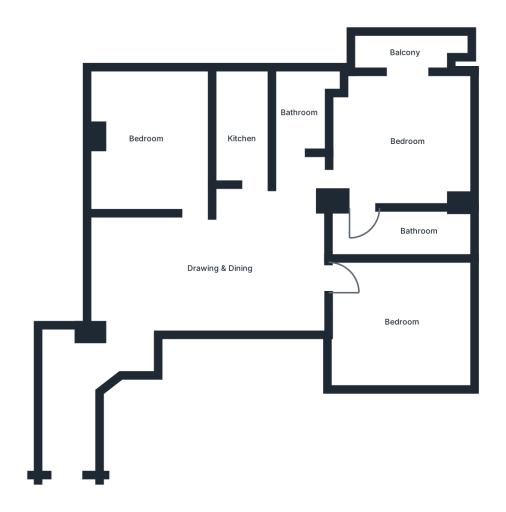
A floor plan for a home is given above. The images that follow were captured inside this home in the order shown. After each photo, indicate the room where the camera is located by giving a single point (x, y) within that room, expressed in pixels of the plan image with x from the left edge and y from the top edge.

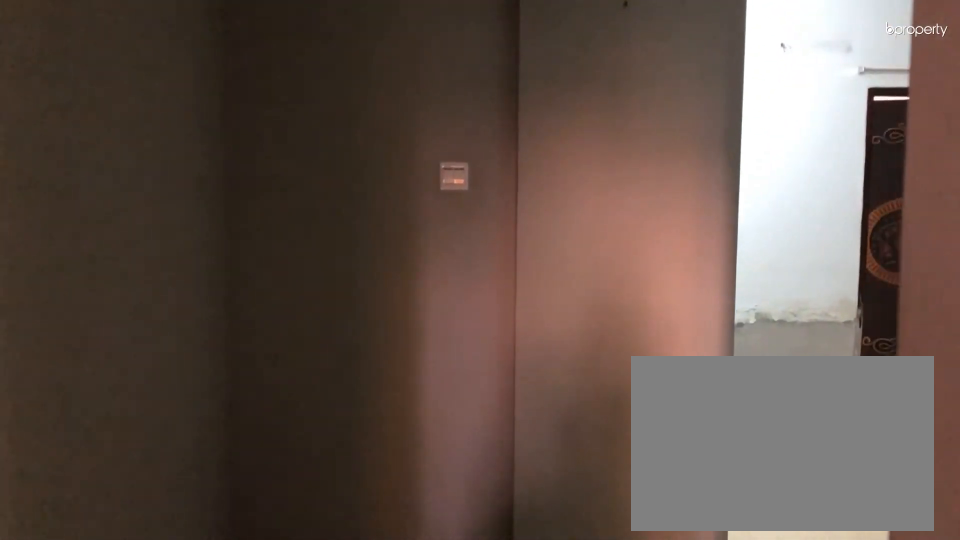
(77, 364)
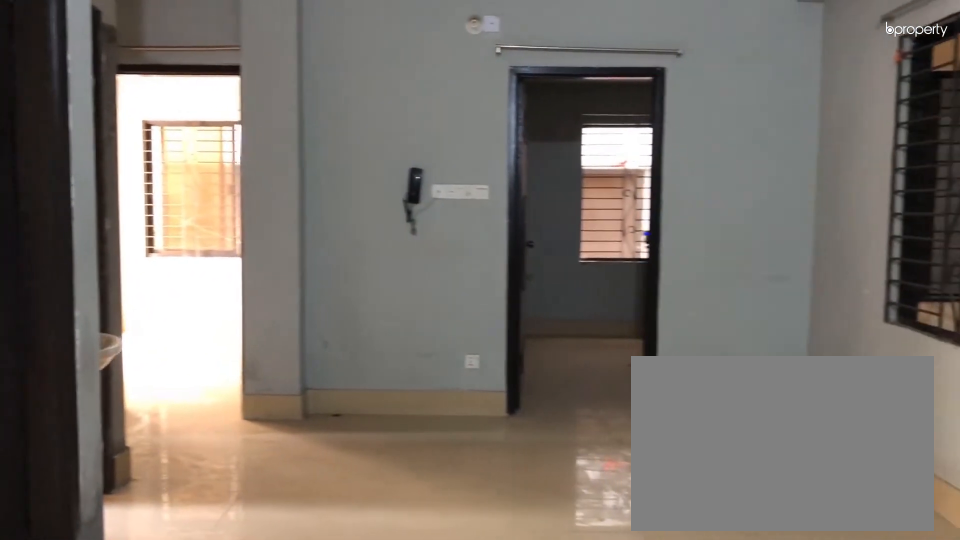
(203, 272)
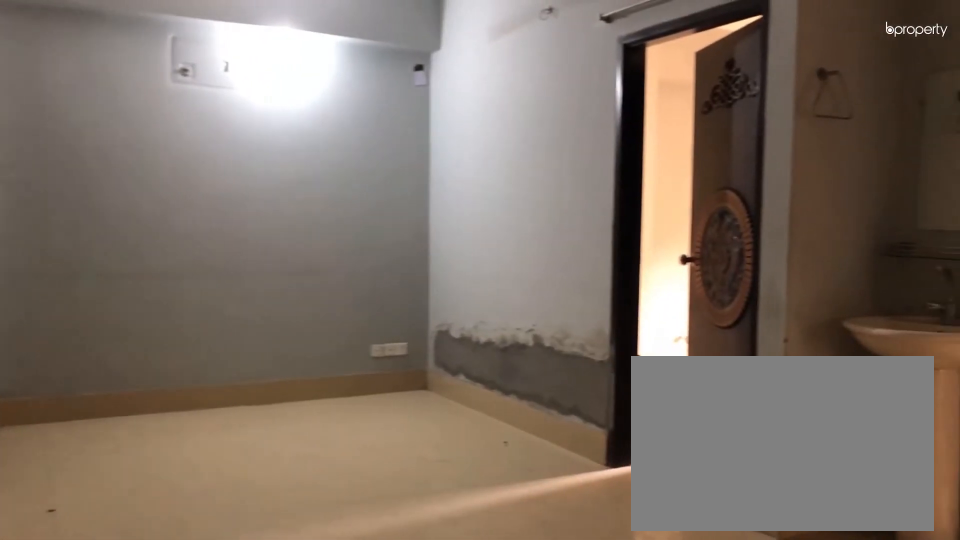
(203, 272)
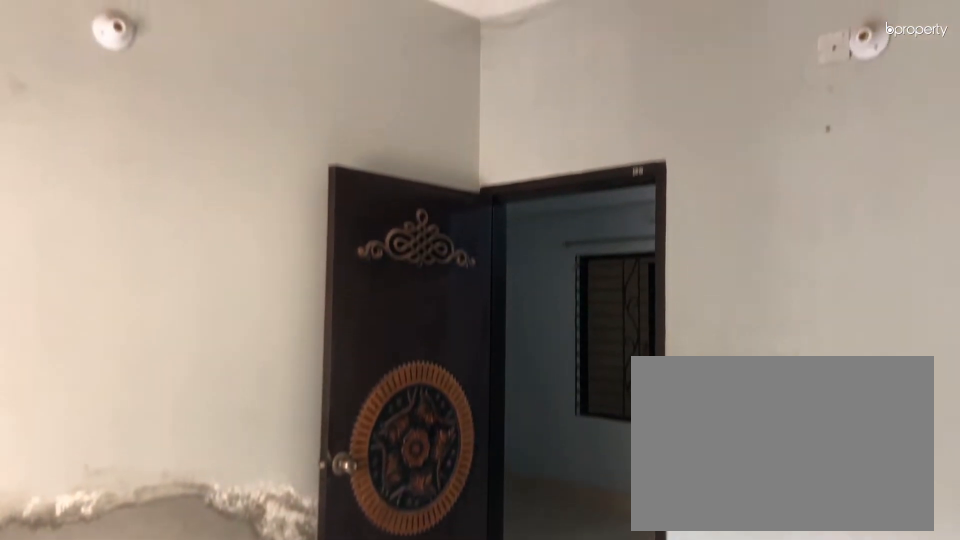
(160, 145)
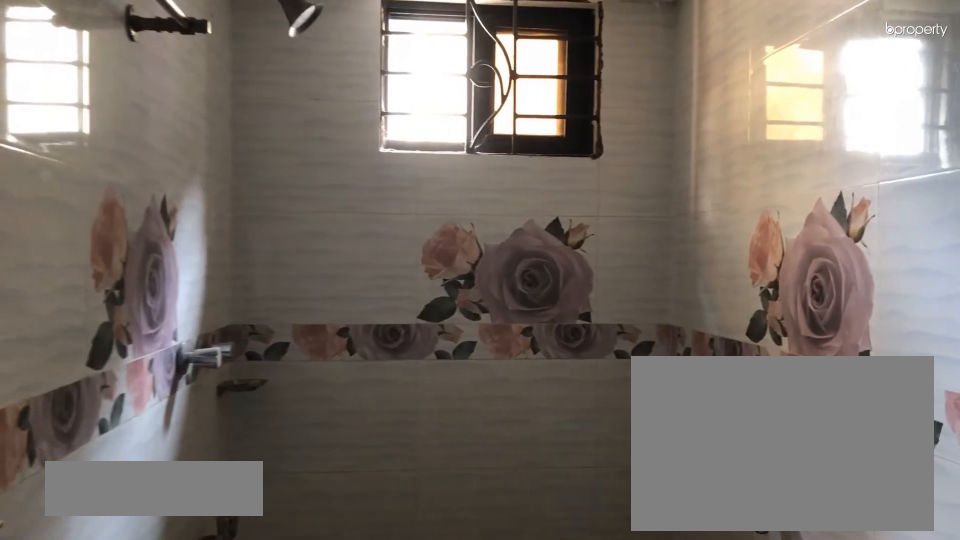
(301, 107)
